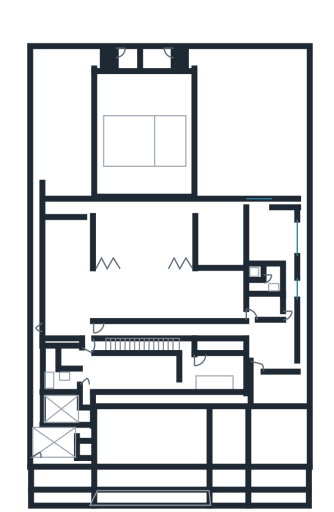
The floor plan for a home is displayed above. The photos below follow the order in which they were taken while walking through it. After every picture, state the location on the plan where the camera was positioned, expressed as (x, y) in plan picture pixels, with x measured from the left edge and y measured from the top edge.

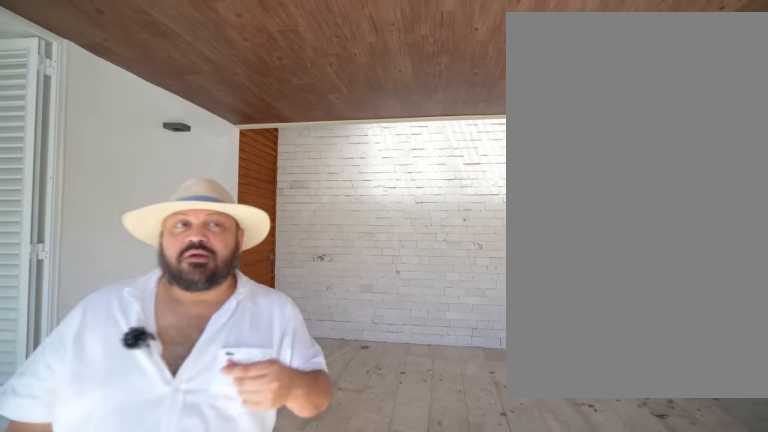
(121, 412)
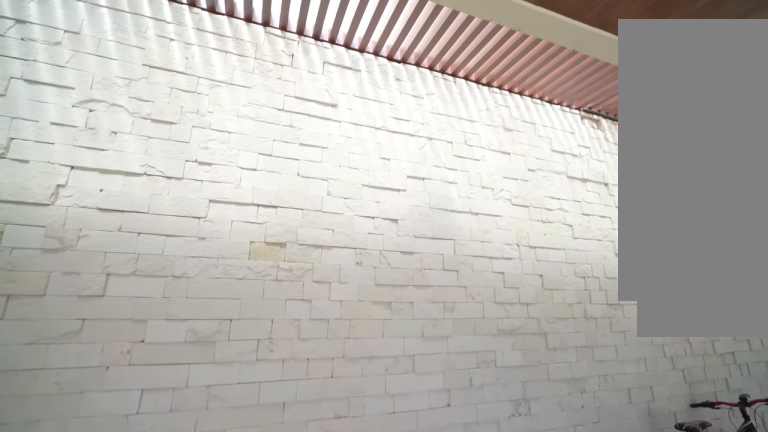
(132, 435)
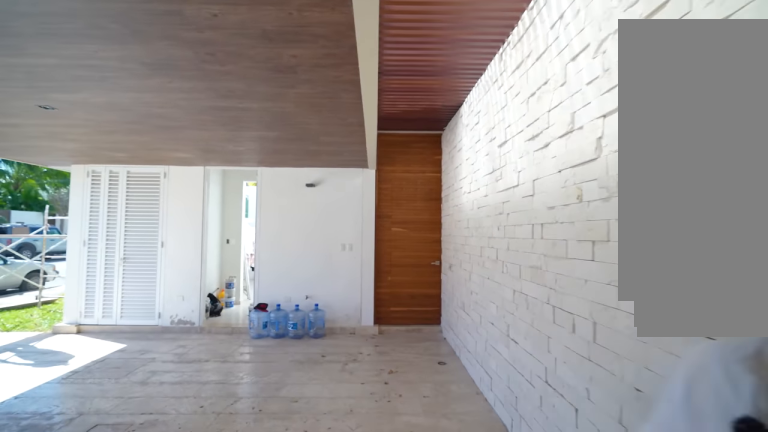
(155, 399)
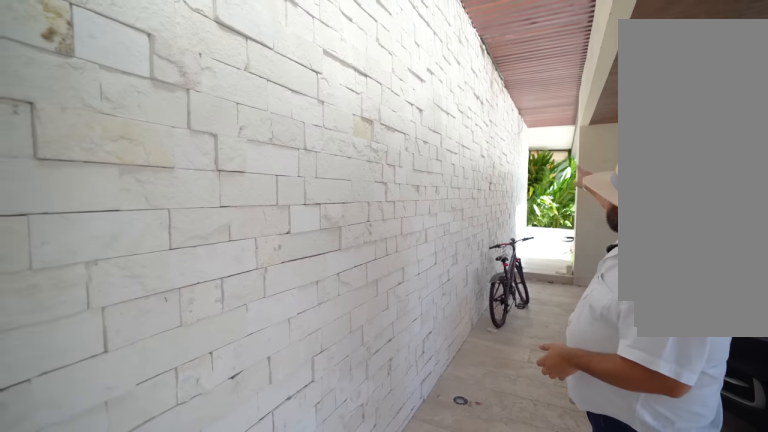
(125, 408)
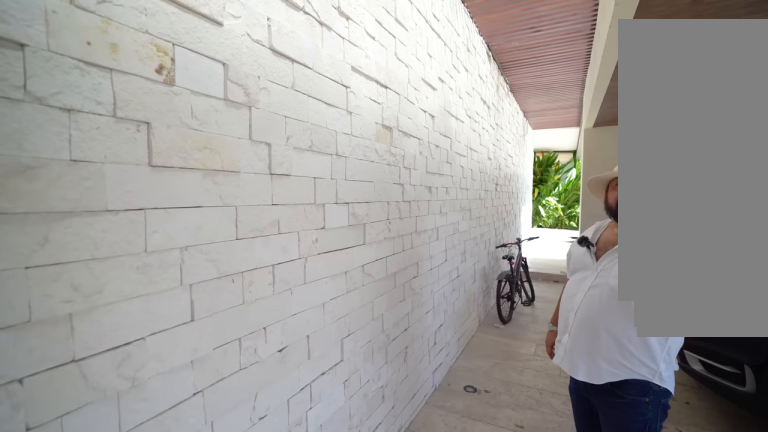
(125, 408)
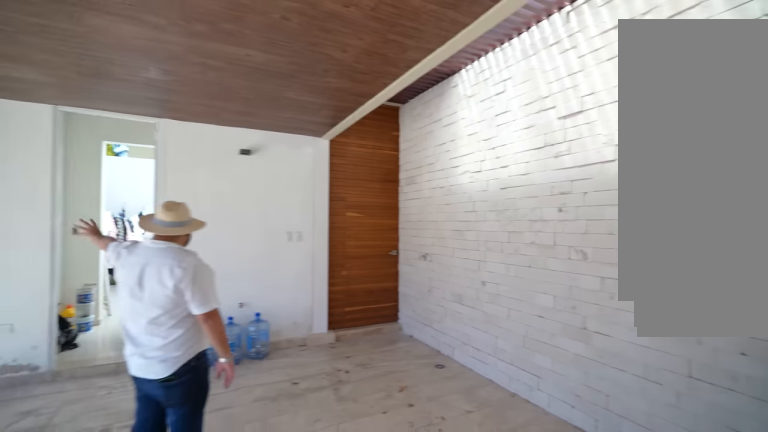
(130, 406)
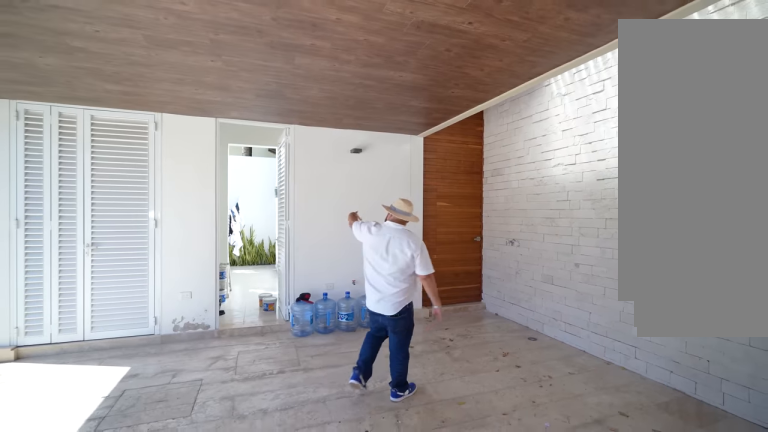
(138, 424)
